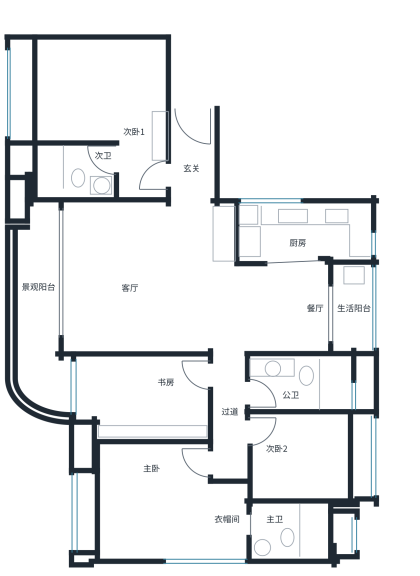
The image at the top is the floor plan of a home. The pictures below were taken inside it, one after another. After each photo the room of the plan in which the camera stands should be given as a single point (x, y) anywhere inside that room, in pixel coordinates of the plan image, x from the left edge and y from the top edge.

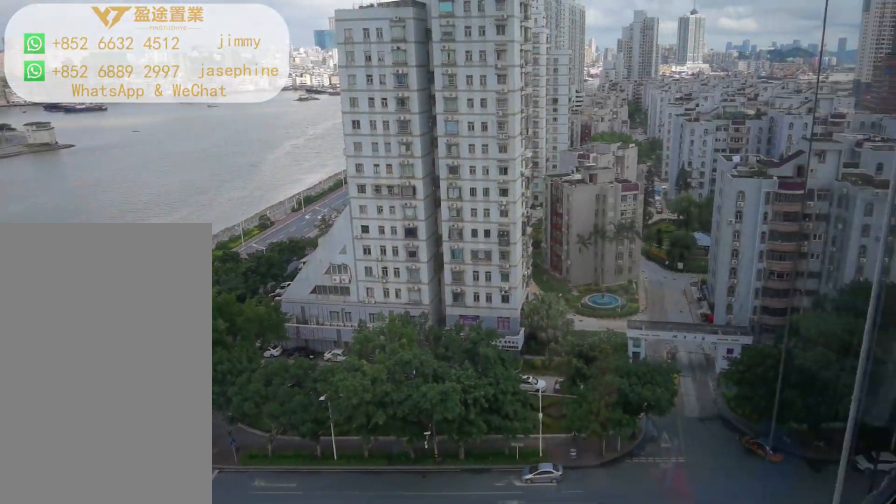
(34, 312)
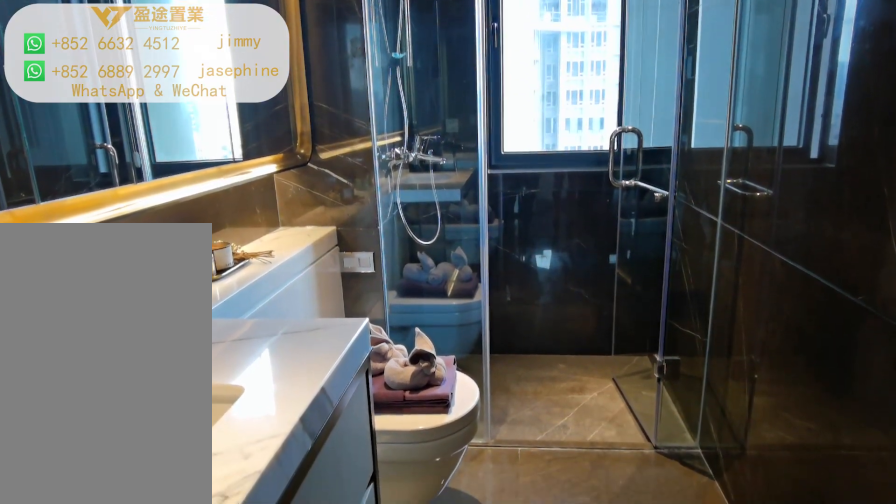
(300, 385)
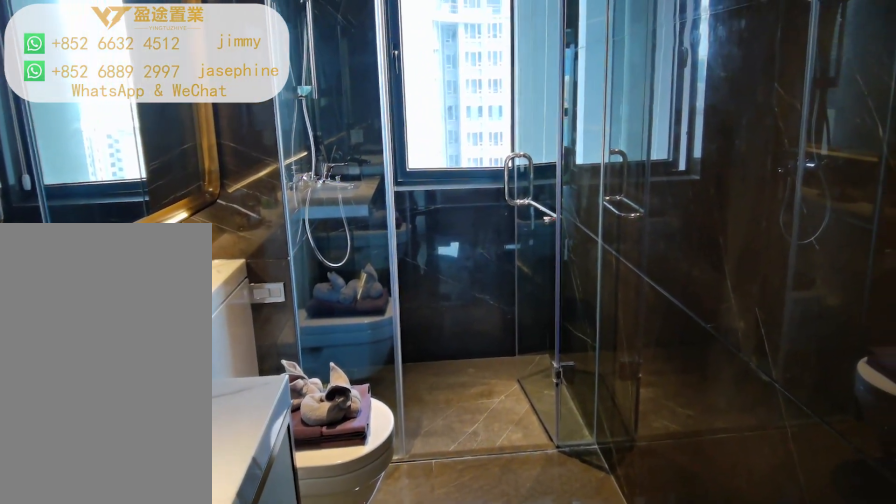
(300, 385)
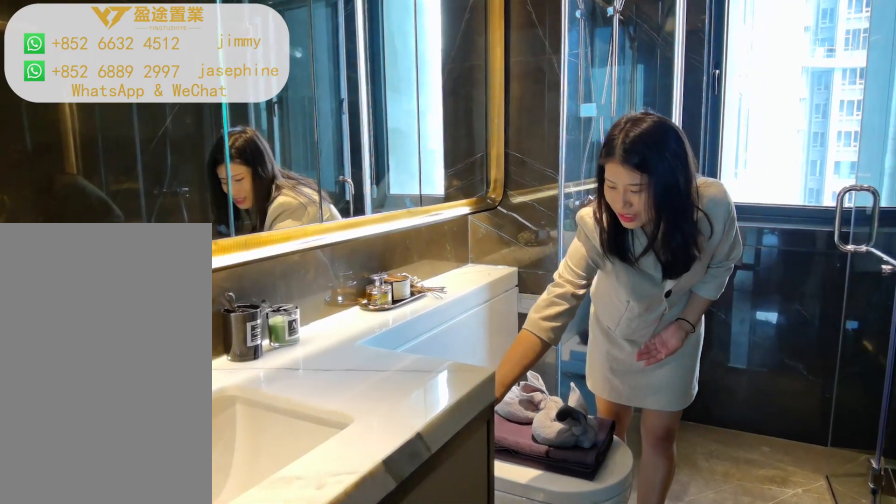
(300, 385)
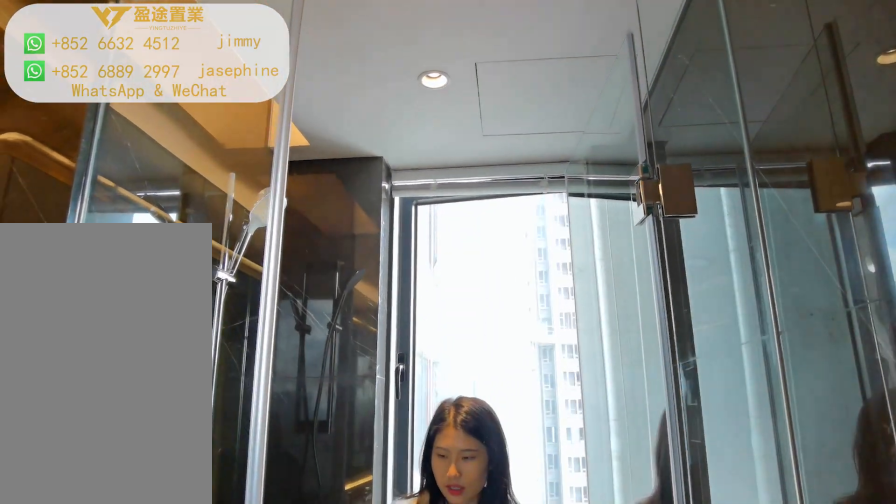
(300, 385)
